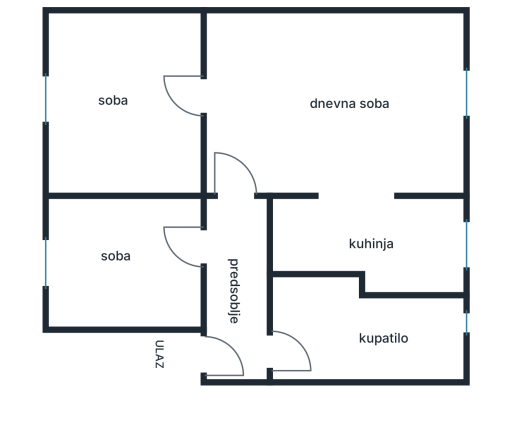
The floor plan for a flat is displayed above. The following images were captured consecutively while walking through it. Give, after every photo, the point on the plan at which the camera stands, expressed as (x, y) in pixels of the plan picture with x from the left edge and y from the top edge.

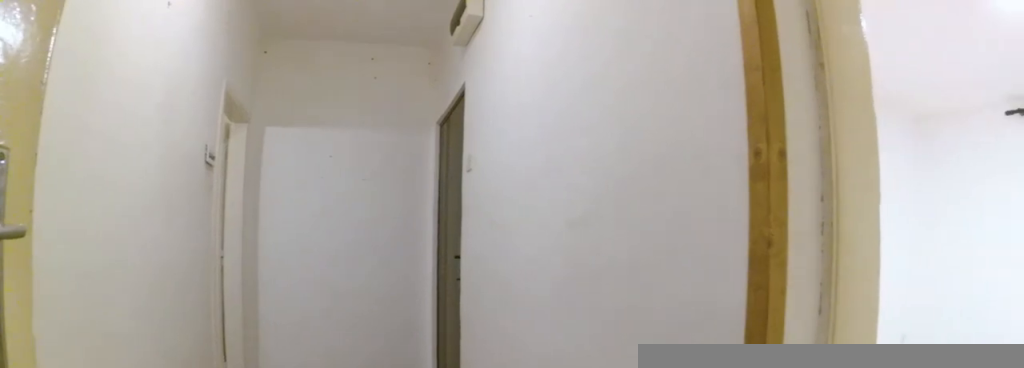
(243, 210)
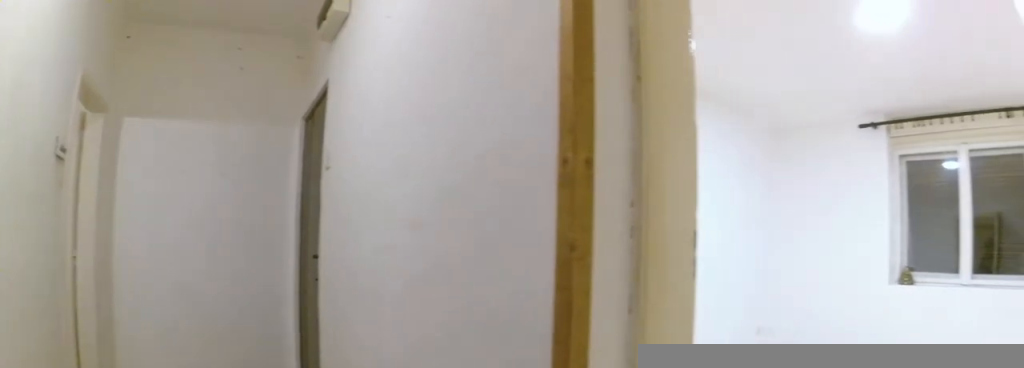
(246, 219)
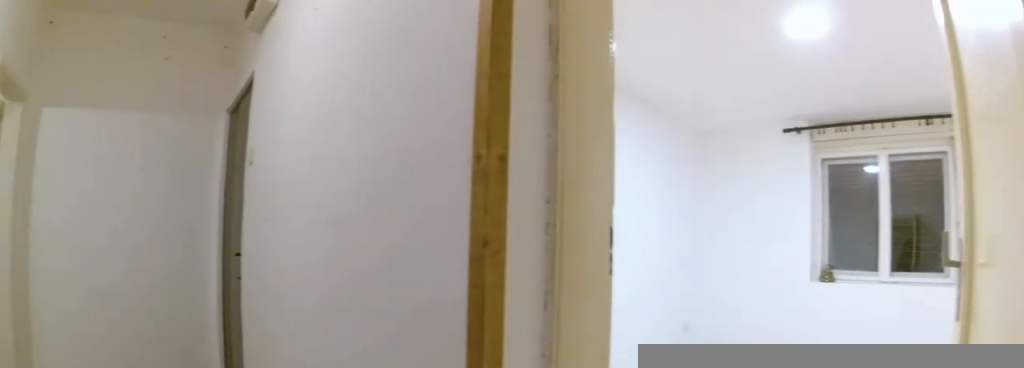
(247, 223)
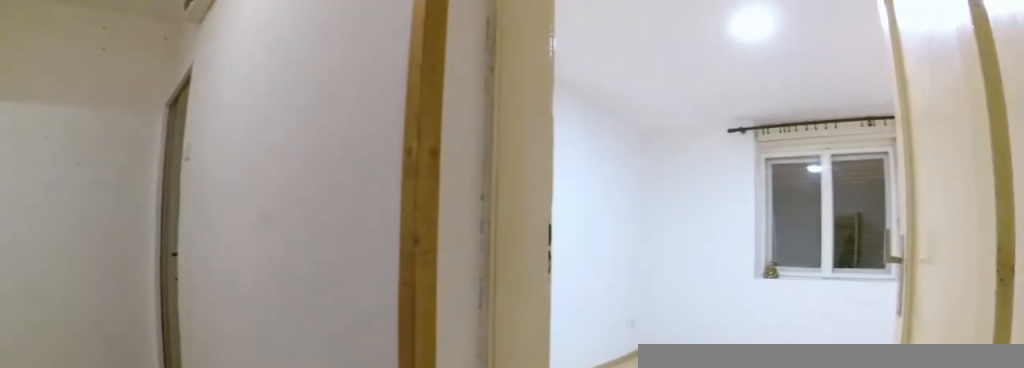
(247, 227)
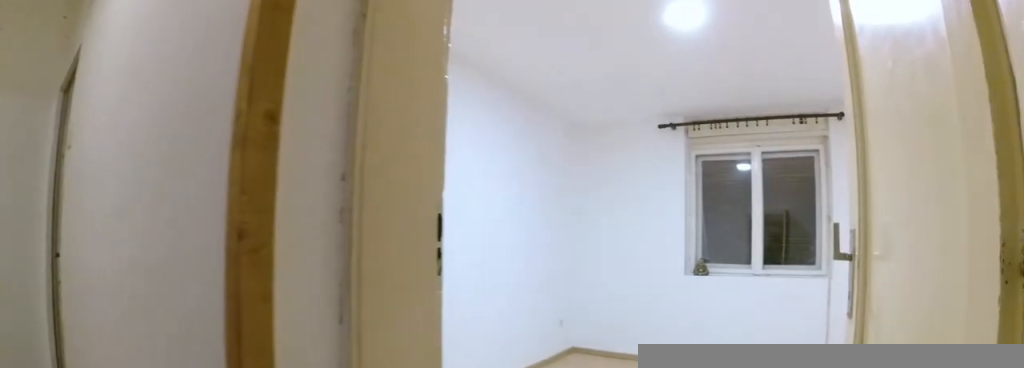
(244, 235)
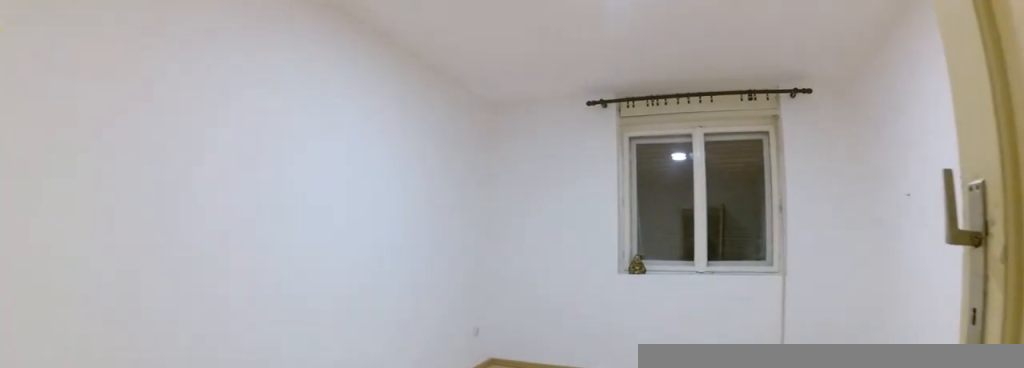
(215, 234)
